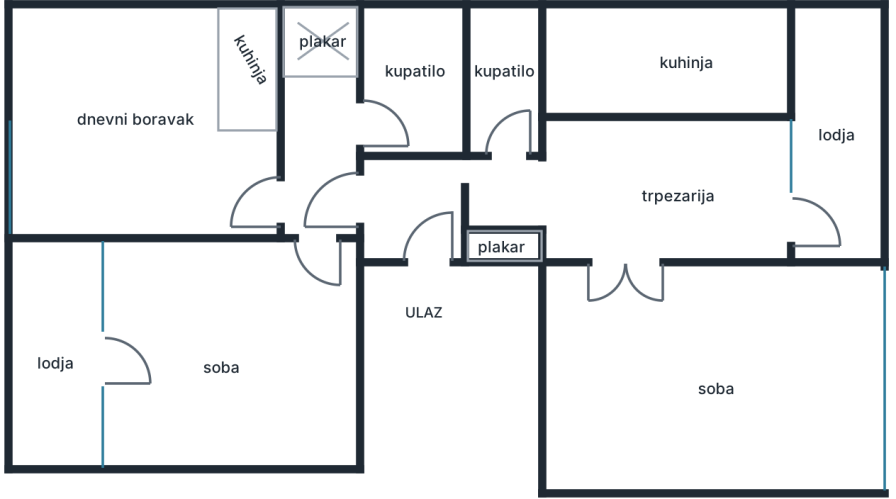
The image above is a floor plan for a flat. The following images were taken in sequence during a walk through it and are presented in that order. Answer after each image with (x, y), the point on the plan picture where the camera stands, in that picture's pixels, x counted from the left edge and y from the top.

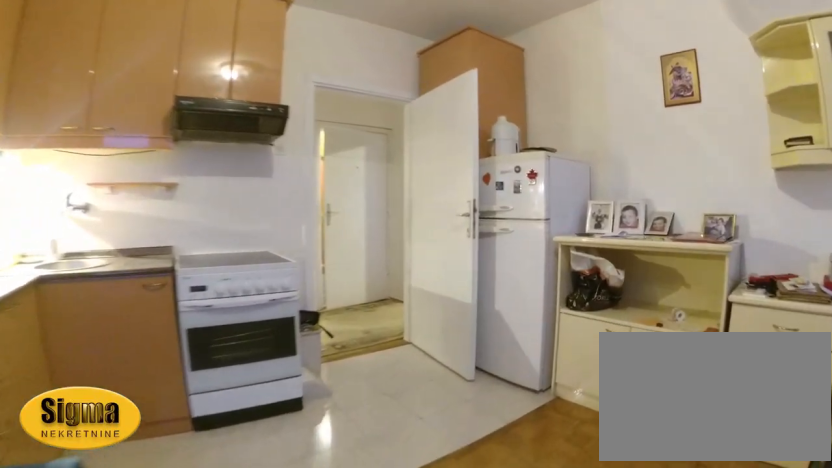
(84, 88)
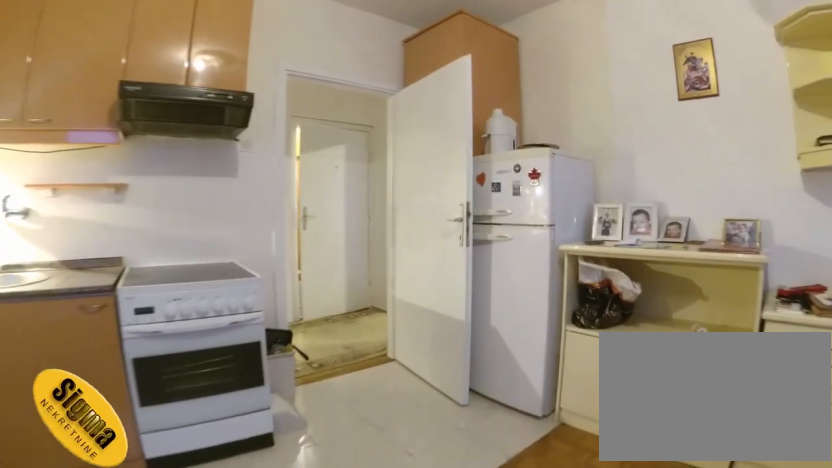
(99, 102)
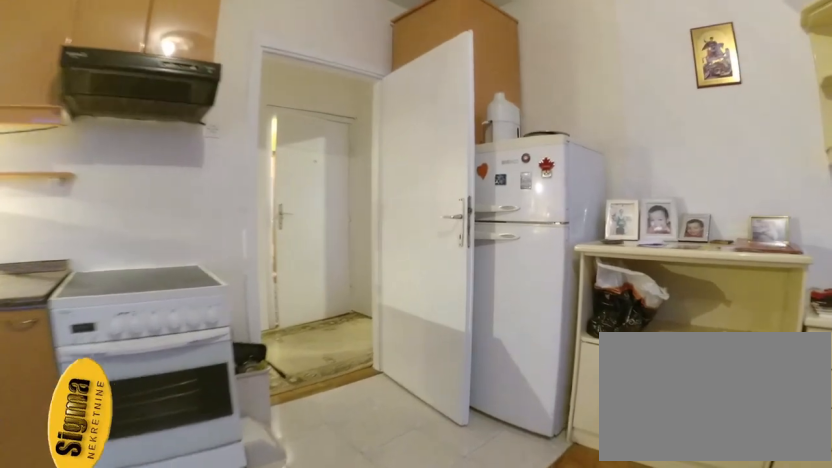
(113, 116)
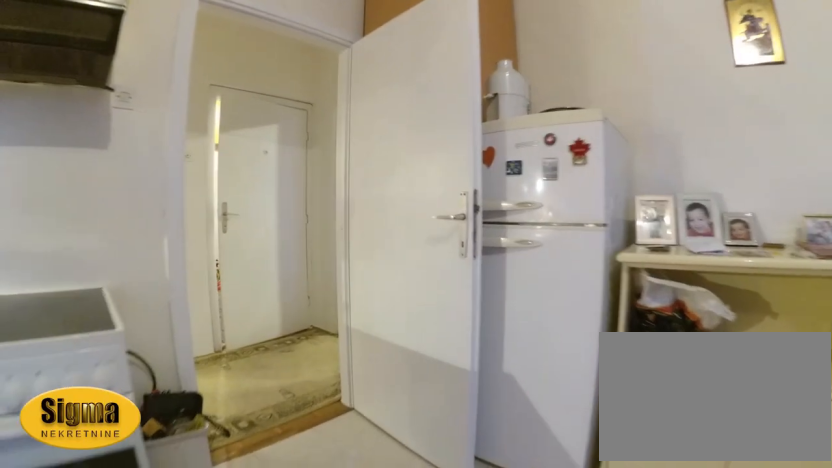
(151, 145)
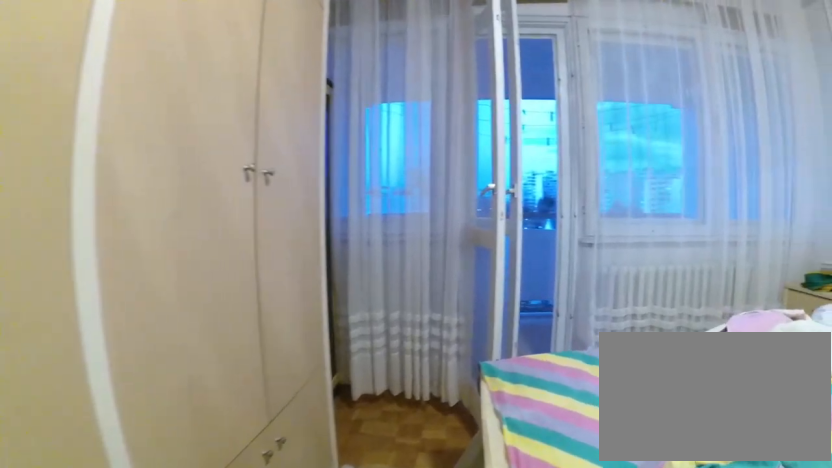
(297, 383)
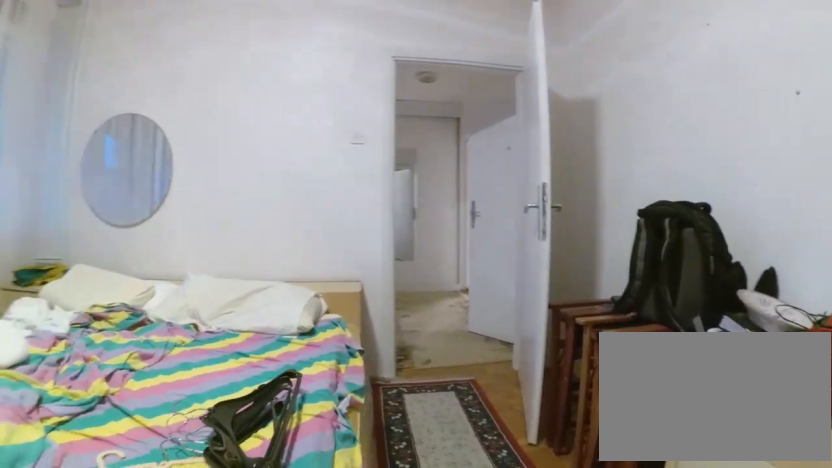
(270, 416)
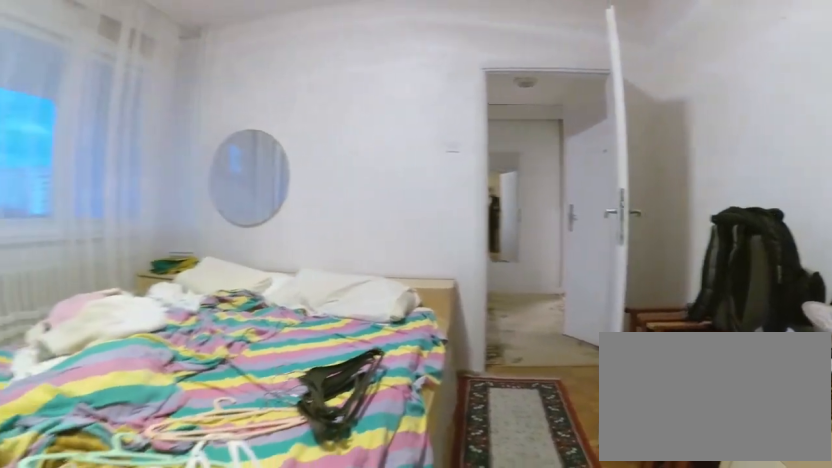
(280, 419)
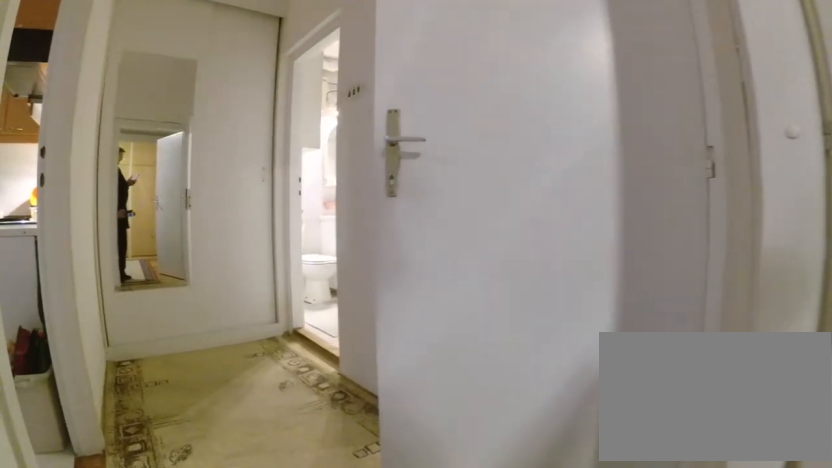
(315, 291)
